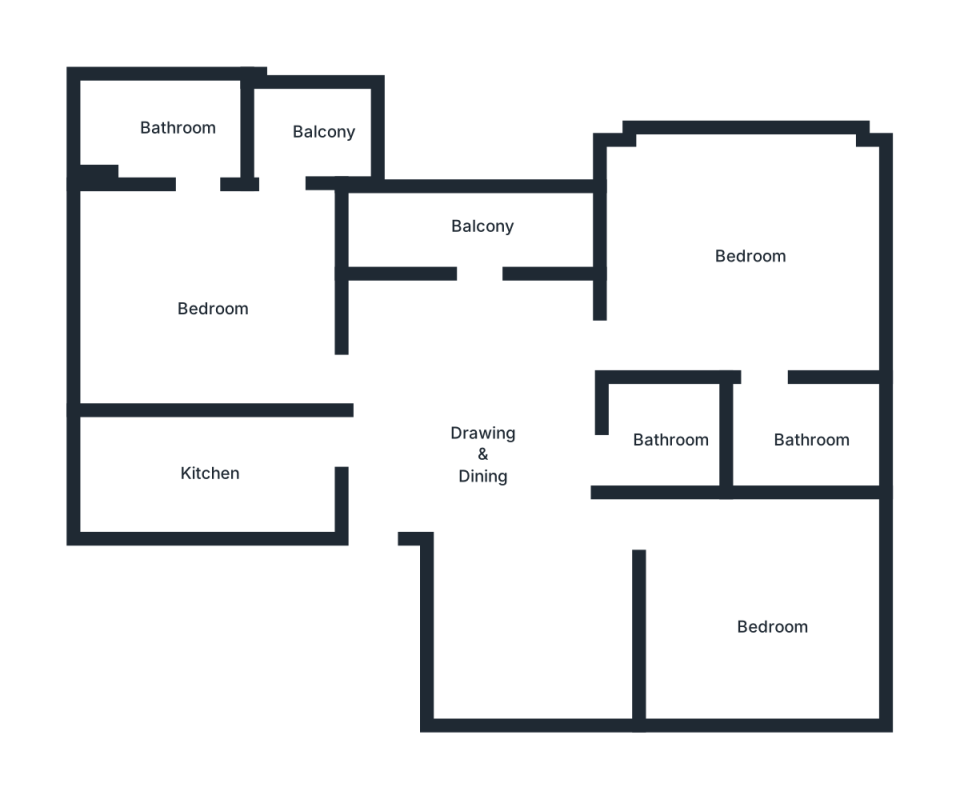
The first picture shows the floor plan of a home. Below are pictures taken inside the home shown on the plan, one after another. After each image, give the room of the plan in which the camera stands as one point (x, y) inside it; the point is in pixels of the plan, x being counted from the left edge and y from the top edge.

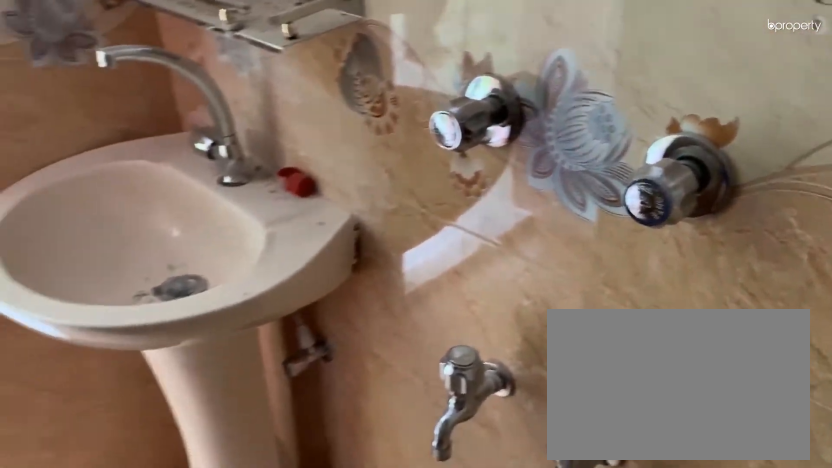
(673, 438)
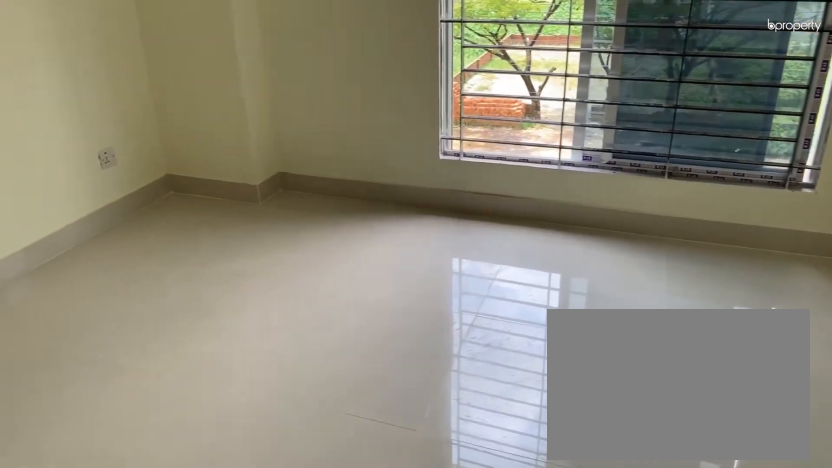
(744, 261)
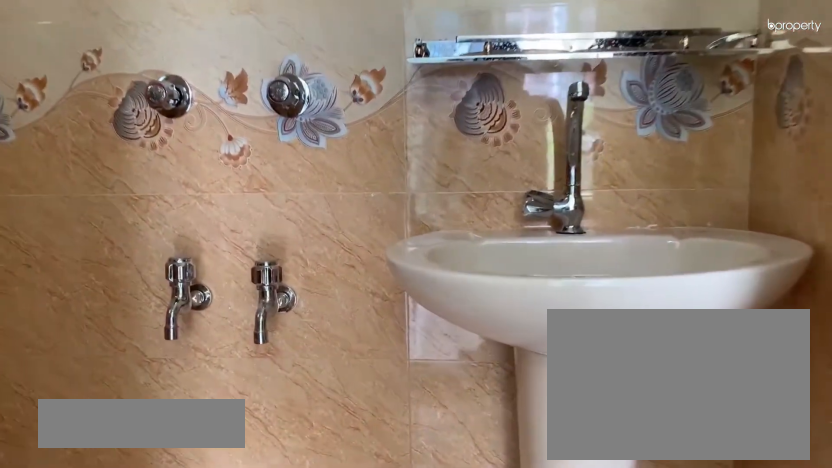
(810, 432)
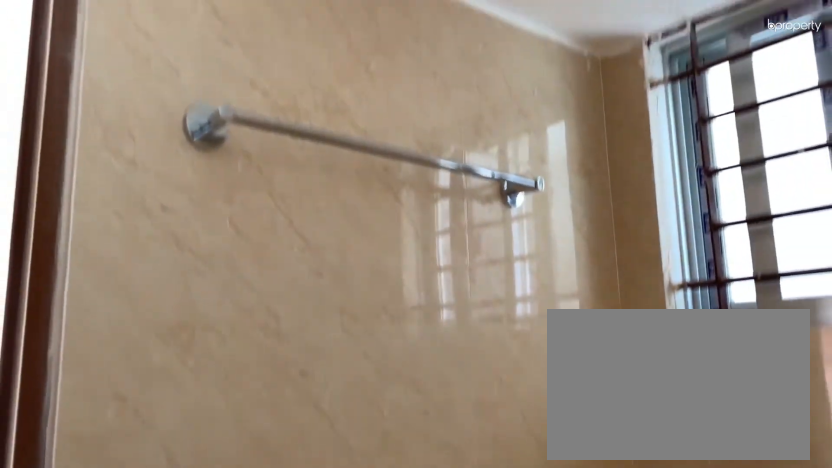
(810, 432)
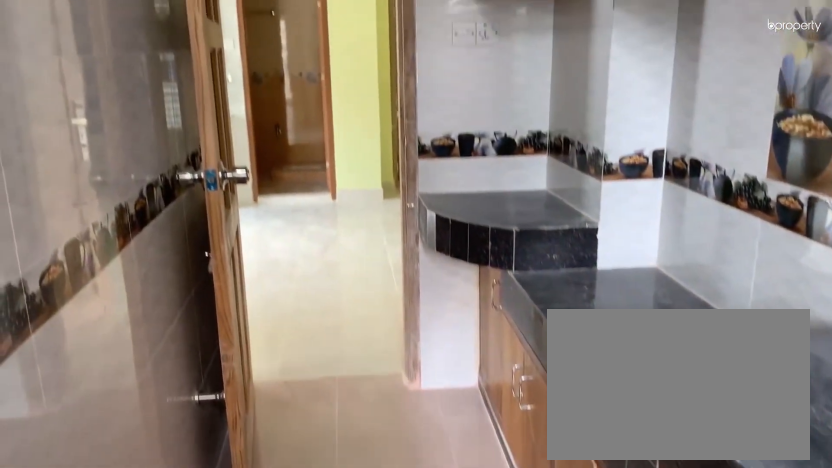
(208, 471)
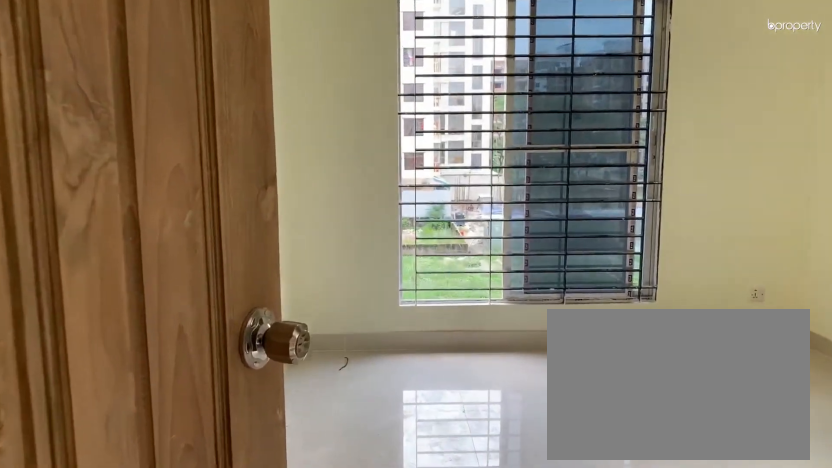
(211, 311)
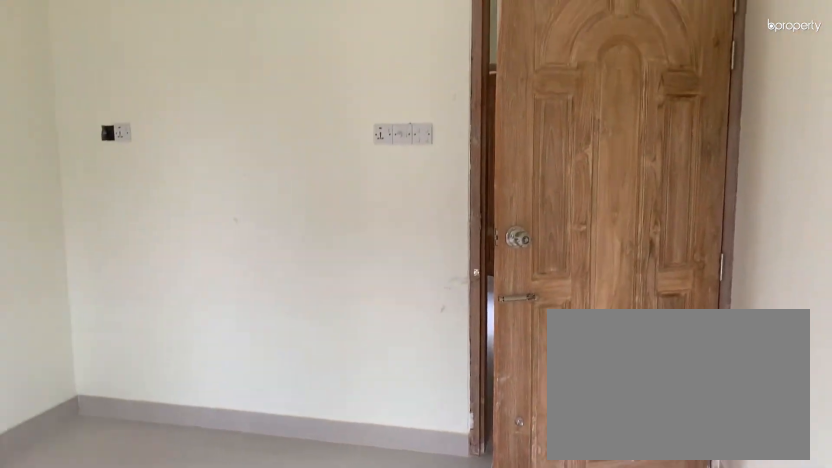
(211, 311)
